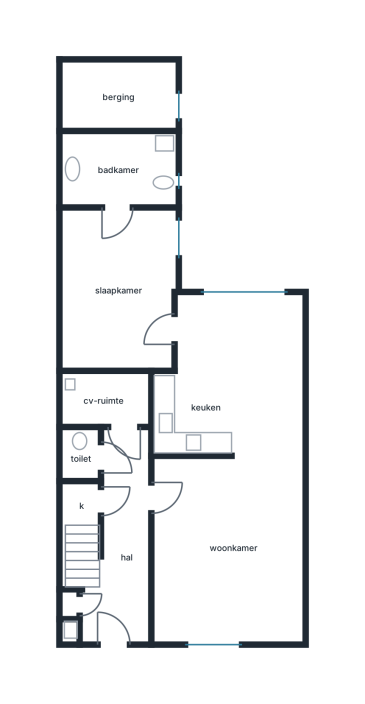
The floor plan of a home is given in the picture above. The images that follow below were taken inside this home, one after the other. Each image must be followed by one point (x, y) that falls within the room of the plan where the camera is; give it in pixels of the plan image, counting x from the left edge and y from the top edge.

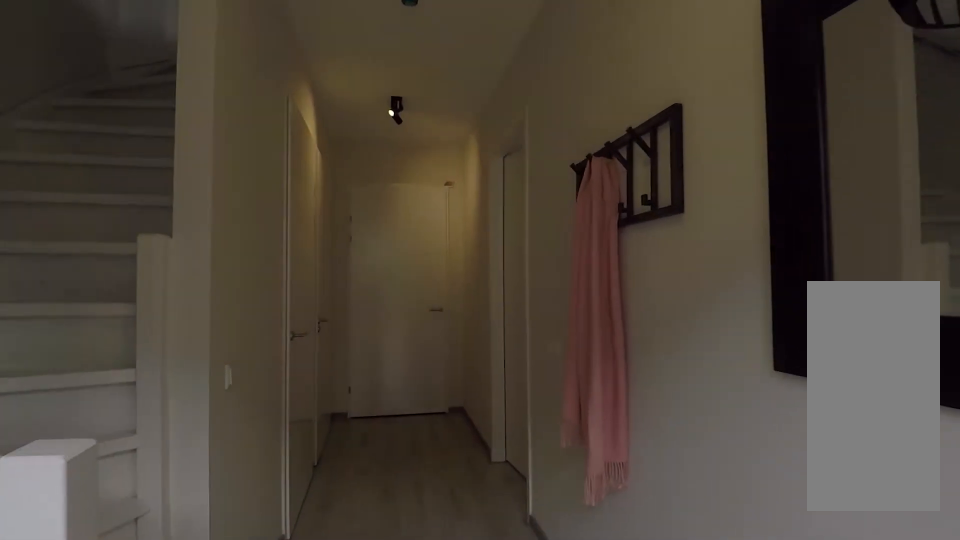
(122, 543)
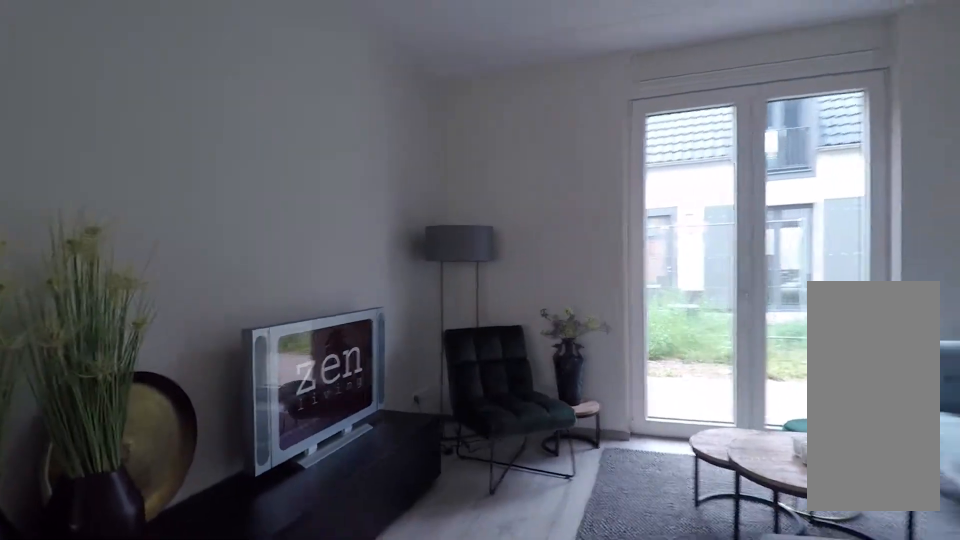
(268, 622)
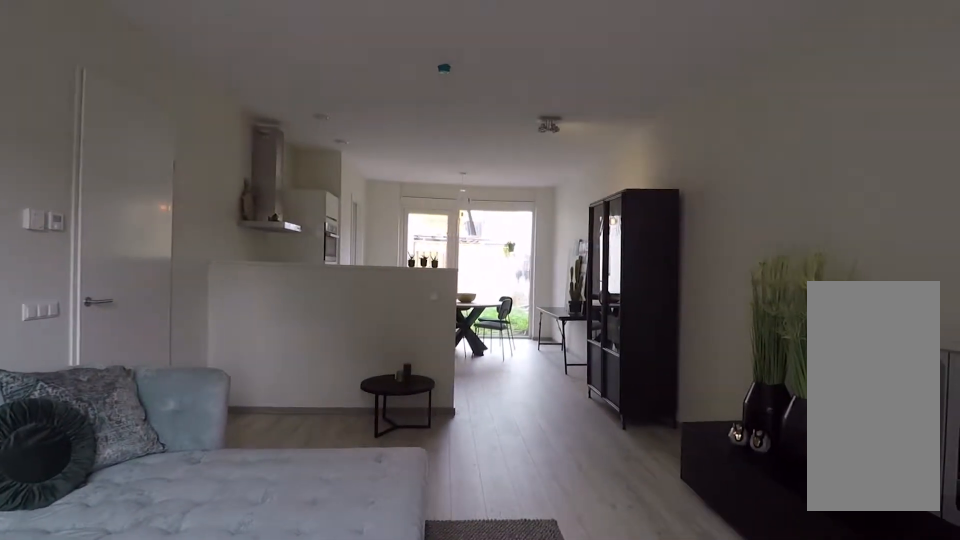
(227, 549)
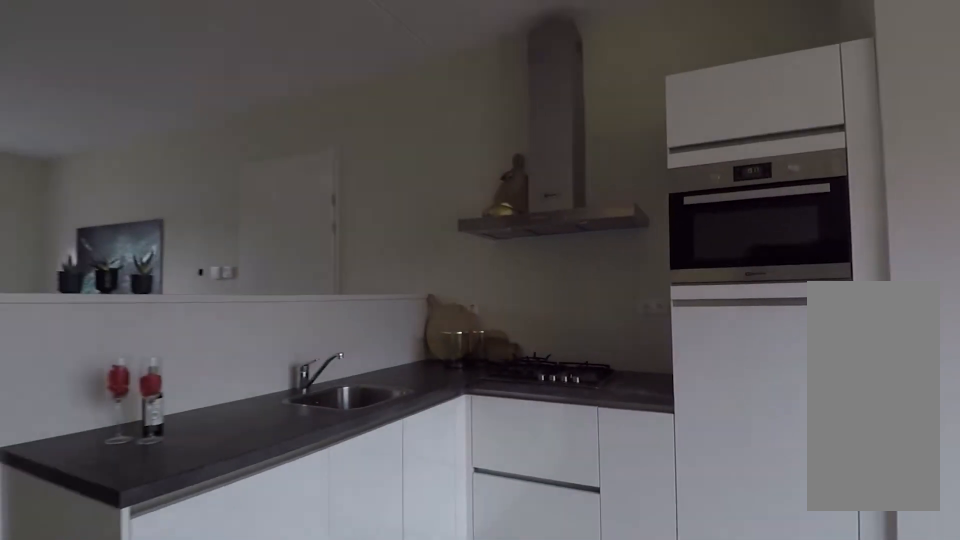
(235, 318)
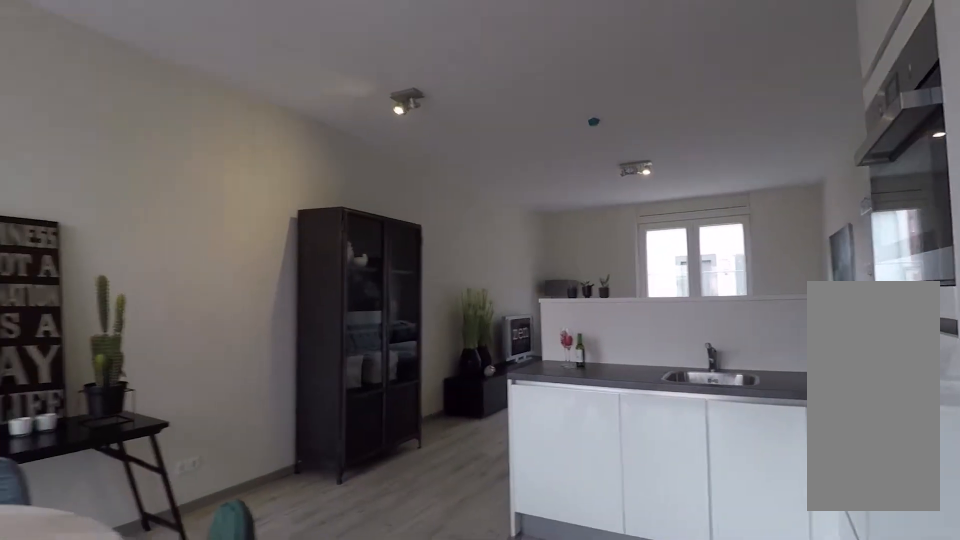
(235, 318)
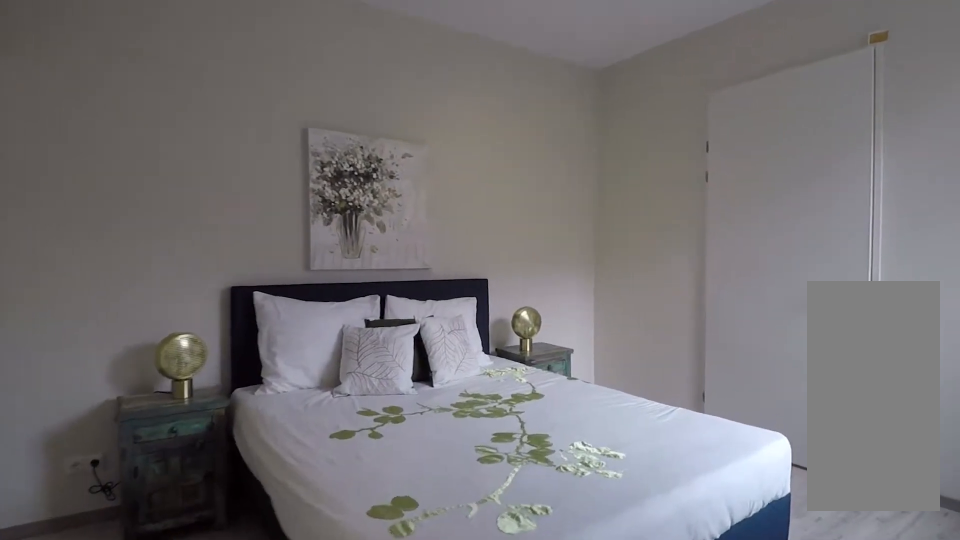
(117, 277)
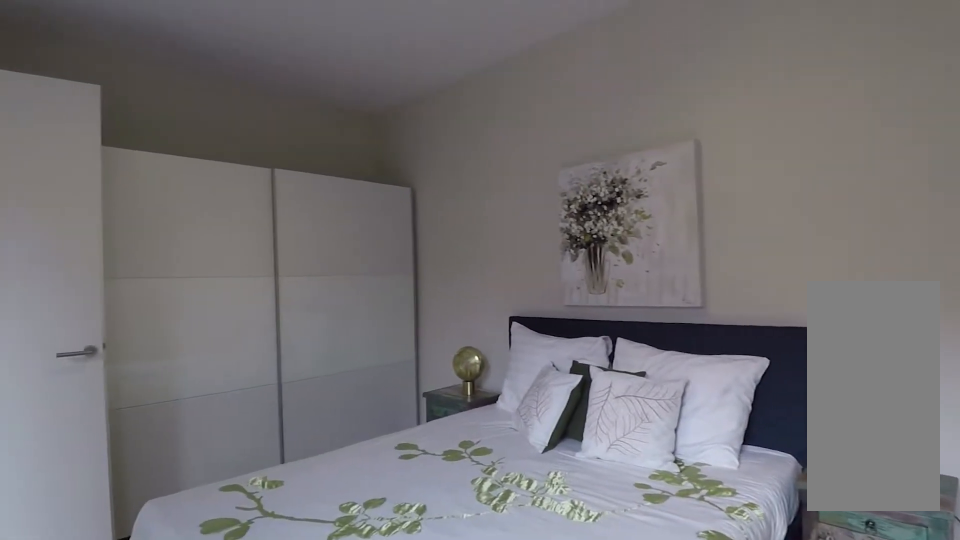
(117, 277)
